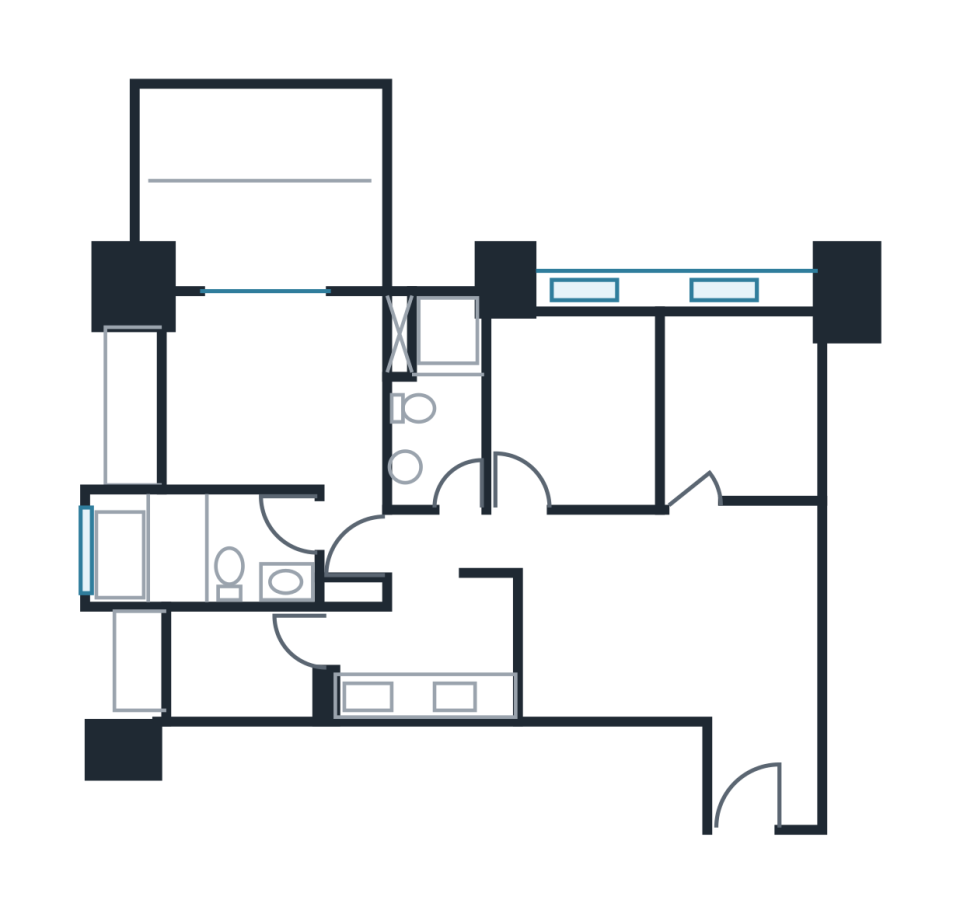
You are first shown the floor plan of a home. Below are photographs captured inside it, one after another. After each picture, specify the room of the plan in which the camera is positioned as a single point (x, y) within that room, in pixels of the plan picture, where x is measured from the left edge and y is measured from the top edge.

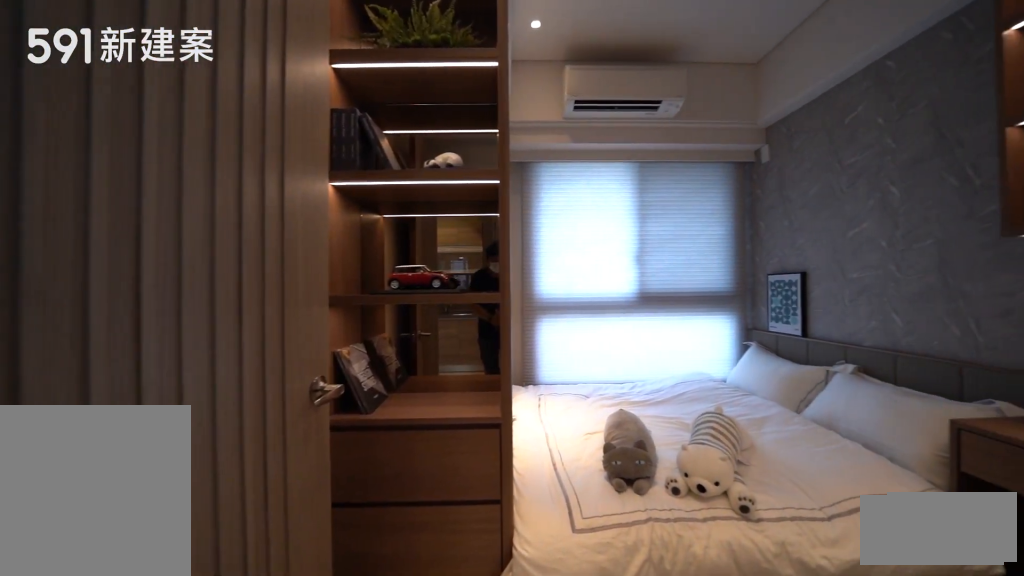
(572, 402)
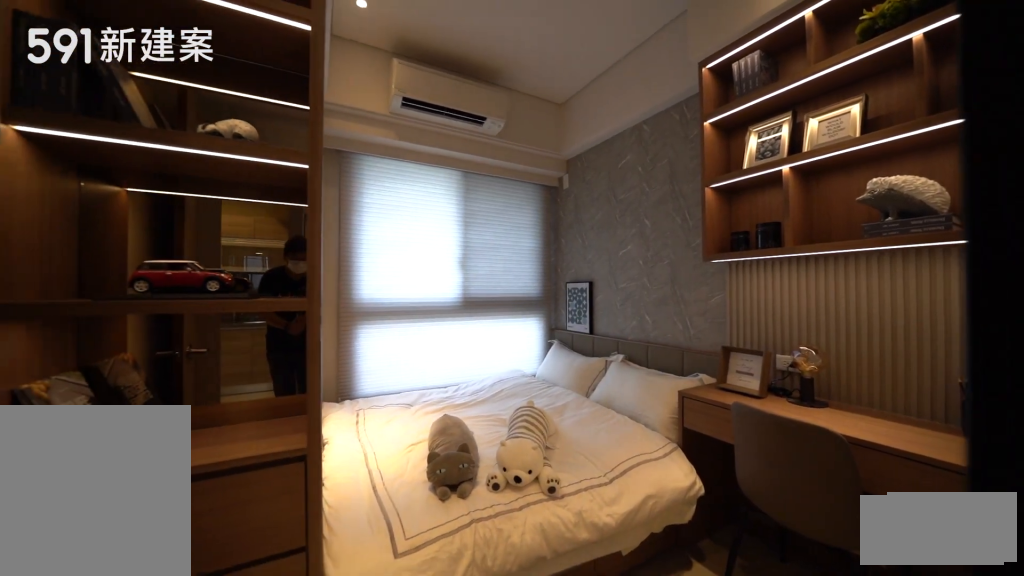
(572, 402)
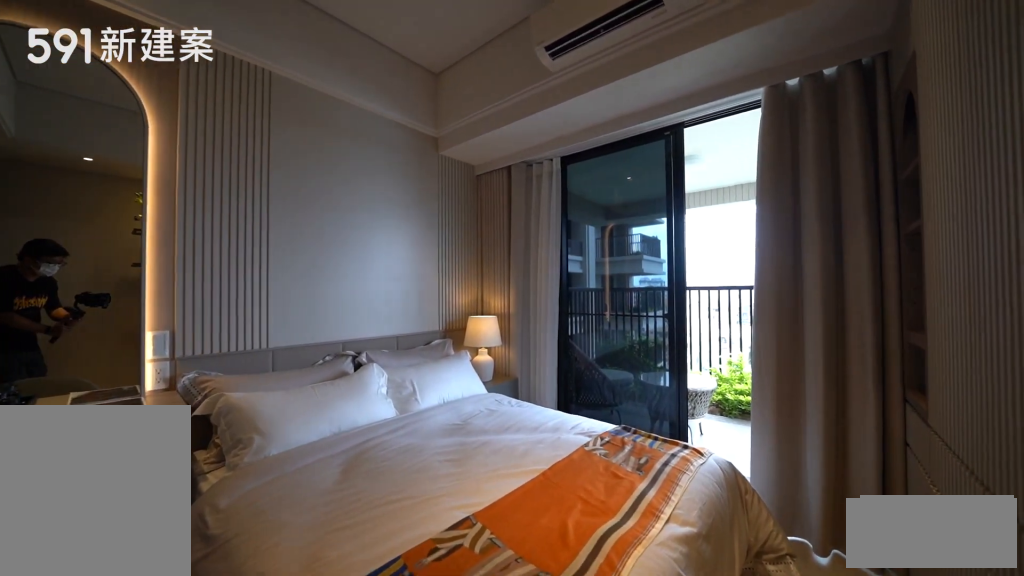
(275, 400)
